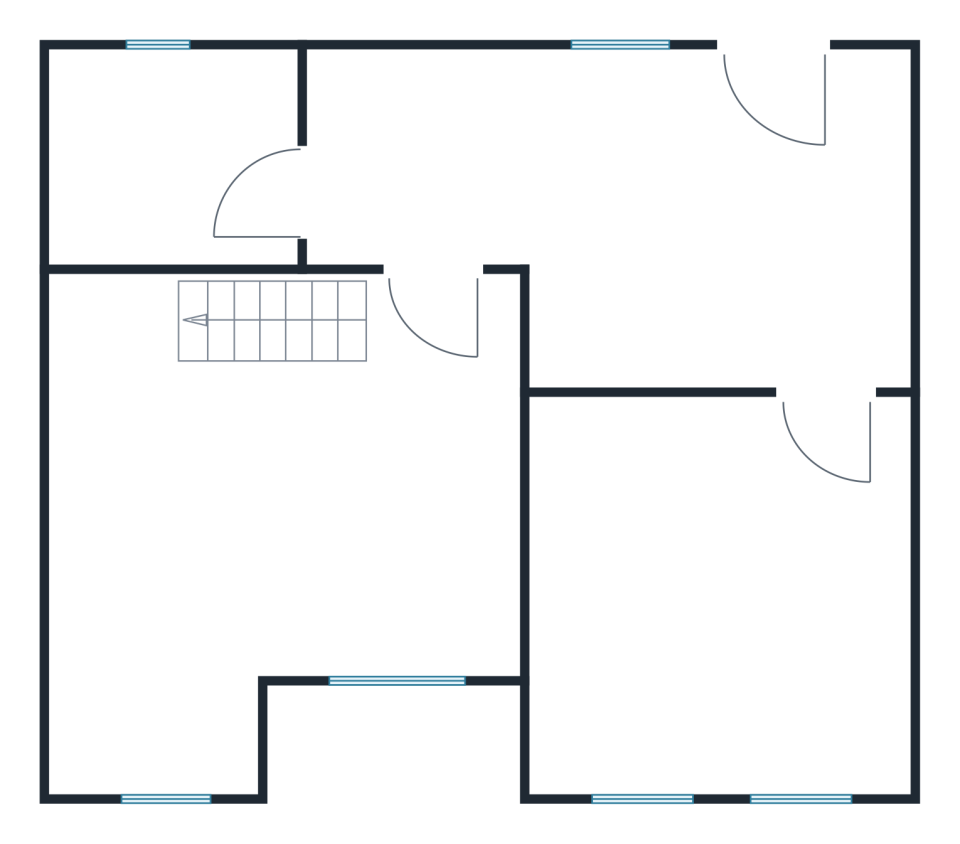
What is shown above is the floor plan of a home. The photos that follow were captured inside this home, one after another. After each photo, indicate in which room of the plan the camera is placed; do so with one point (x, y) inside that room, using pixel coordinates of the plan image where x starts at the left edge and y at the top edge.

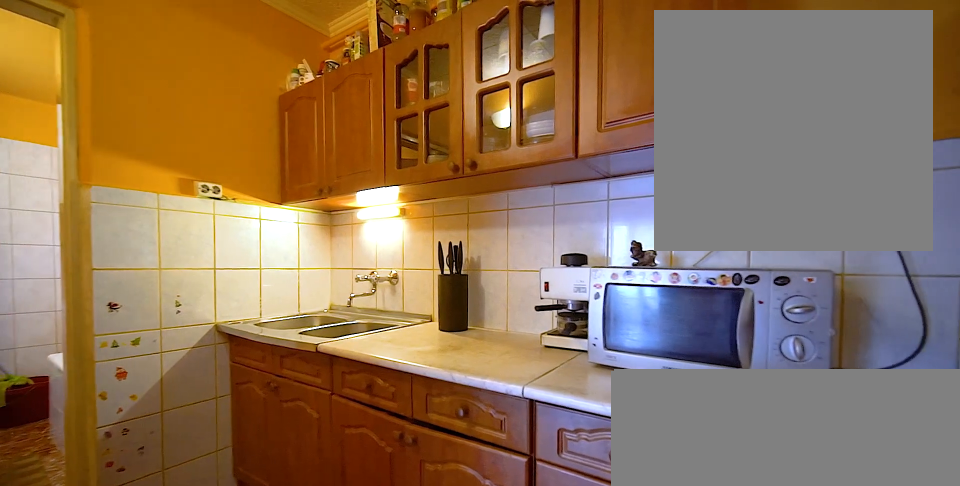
(654, 216)
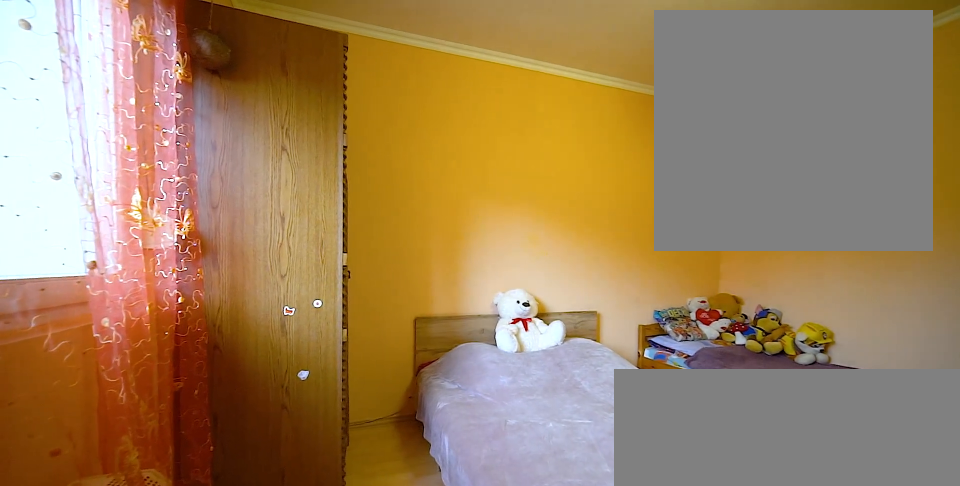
(730, 597)
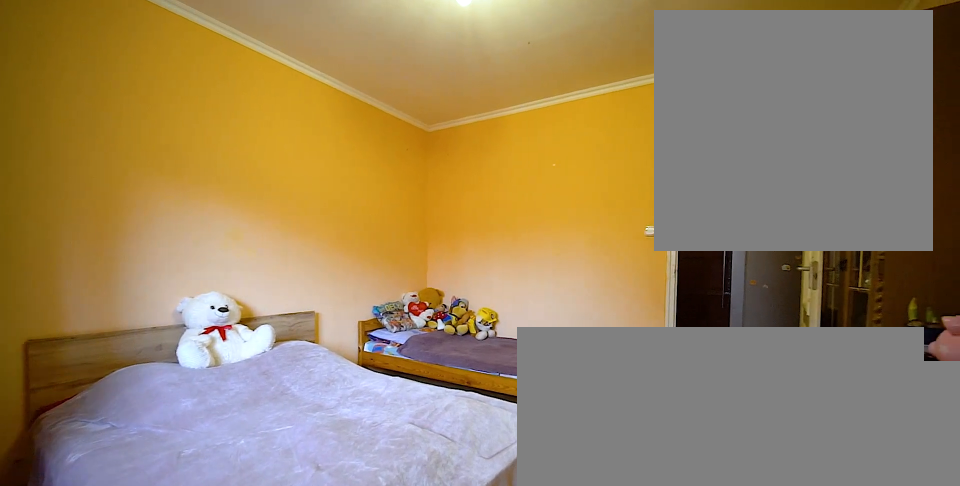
(730, 597)
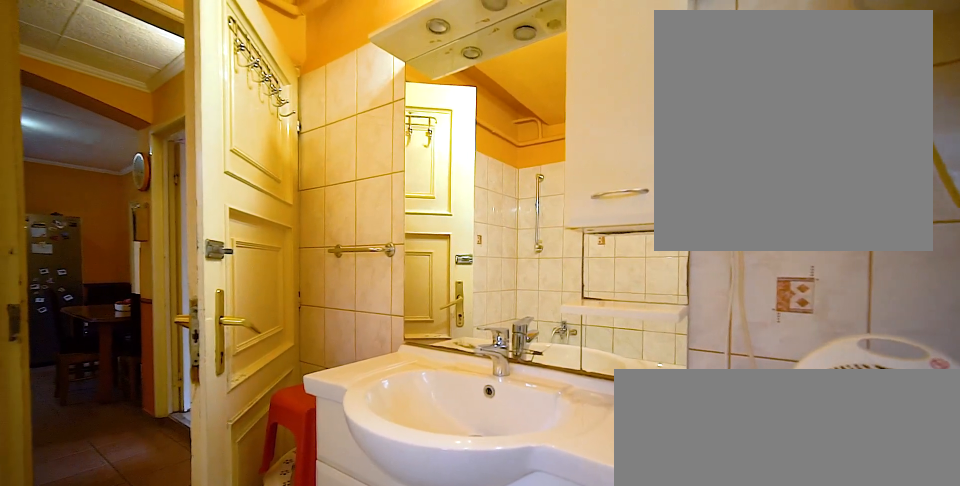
(175, 164)
